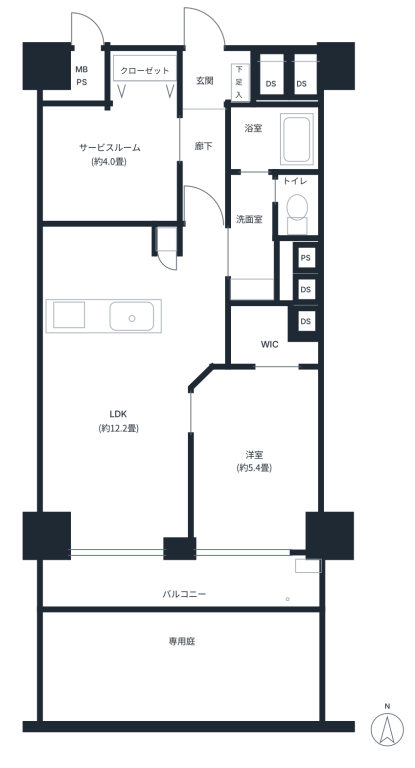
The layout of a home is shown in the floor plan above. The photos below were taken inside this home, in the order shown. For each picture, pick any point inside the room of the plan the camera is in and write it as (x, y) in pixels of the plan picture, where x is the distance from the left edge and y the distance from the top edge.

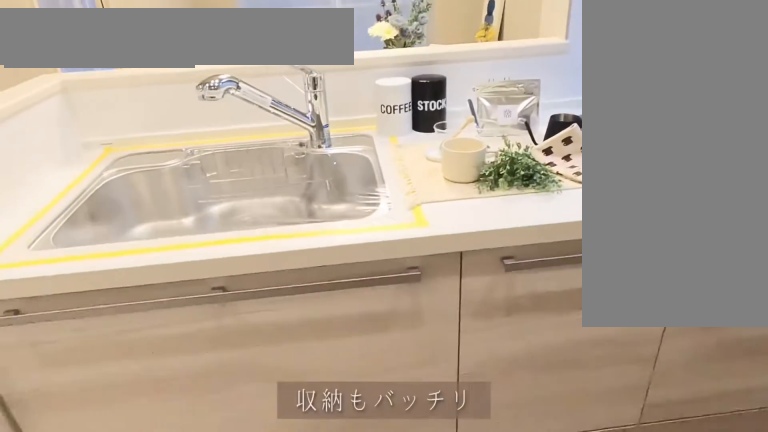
(111, 263)
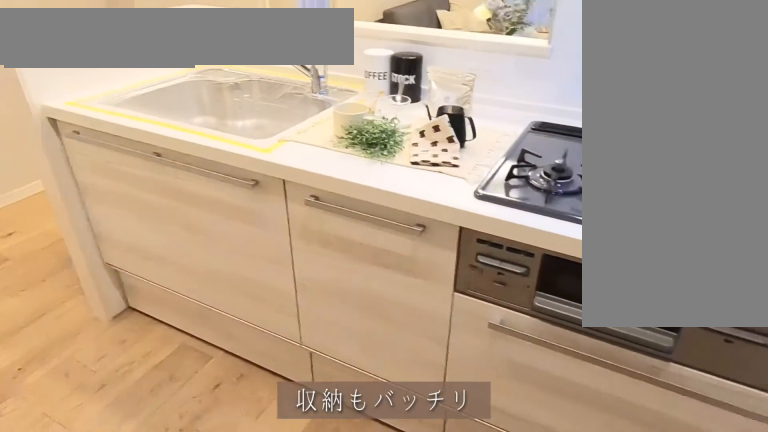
(111, 262)
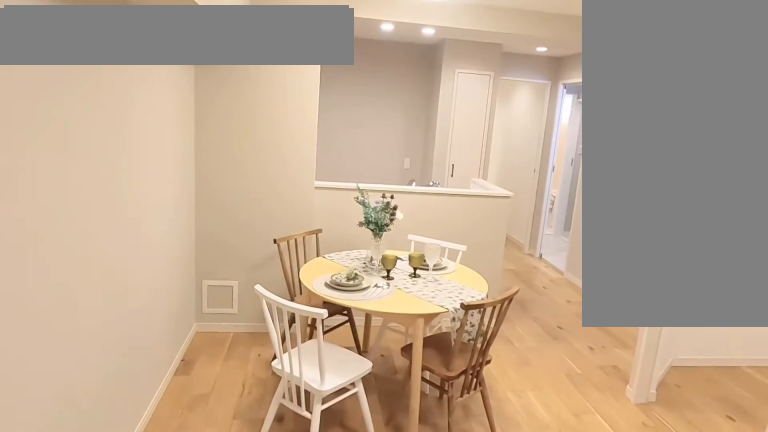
(122, 429)
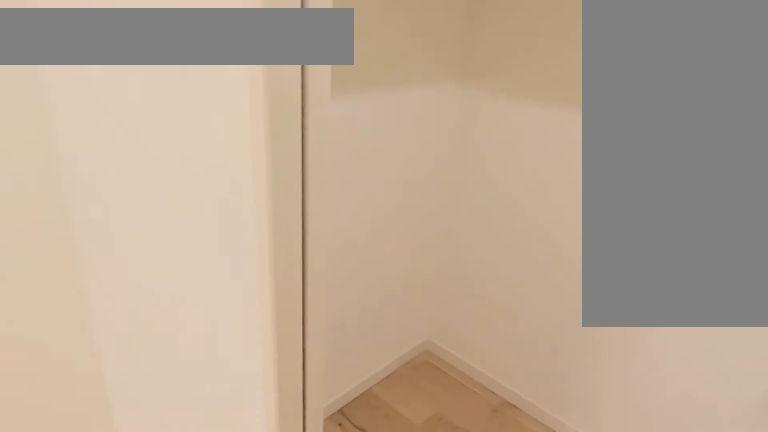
(263, 457)
